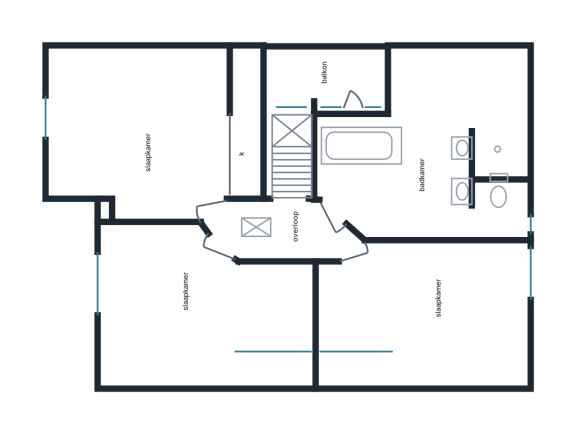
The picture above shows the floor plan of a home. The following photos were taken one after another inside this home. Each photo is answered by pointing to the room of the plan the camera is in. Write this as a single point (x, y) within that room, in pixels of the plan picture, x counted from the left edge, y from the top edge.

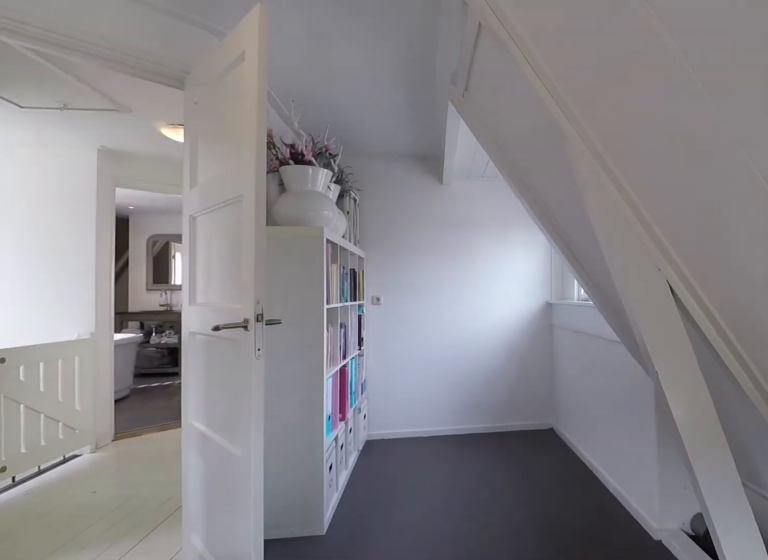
(151, 244)
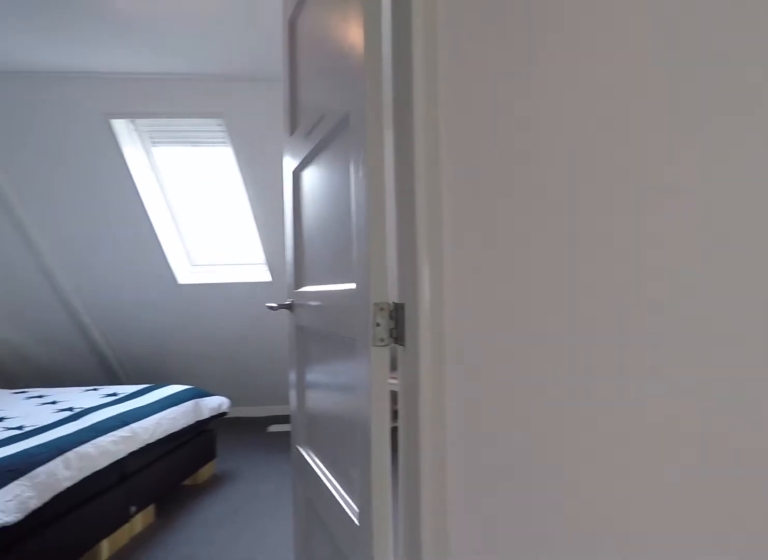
(280, 229)
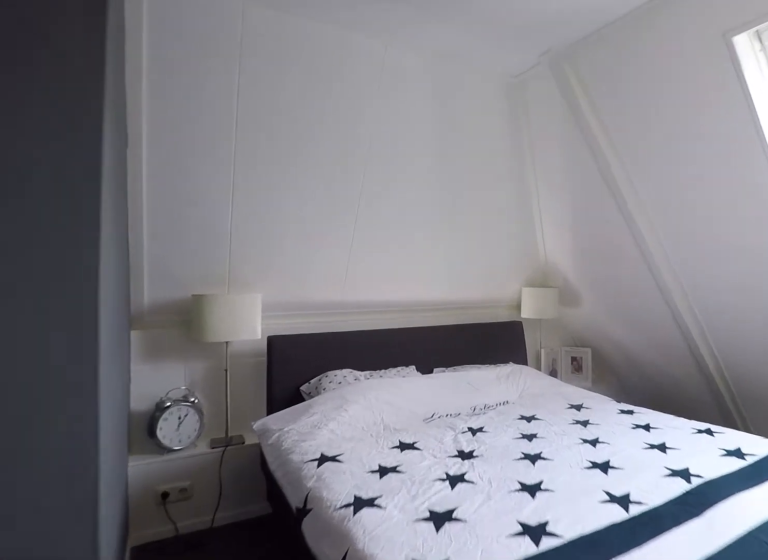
(150, 154)
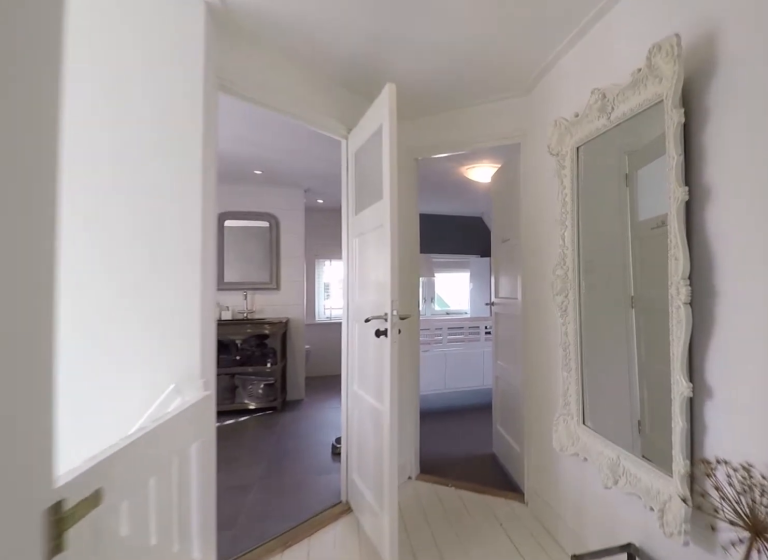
(280, 229)
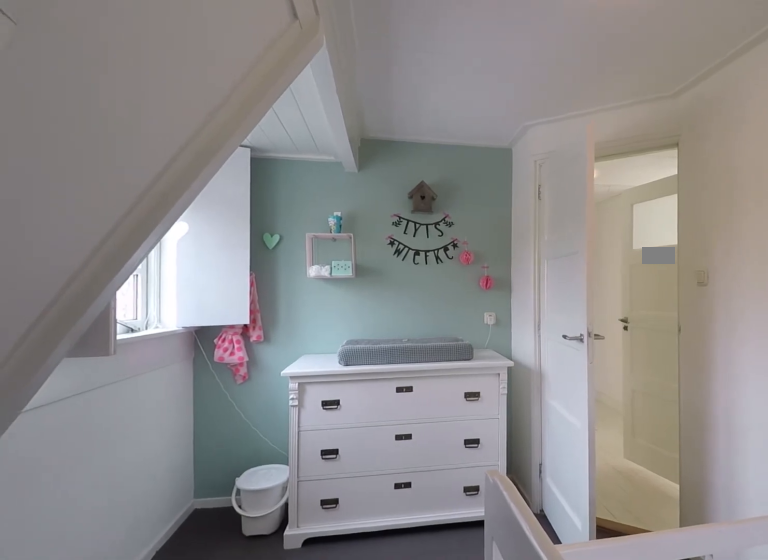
(429, 292)
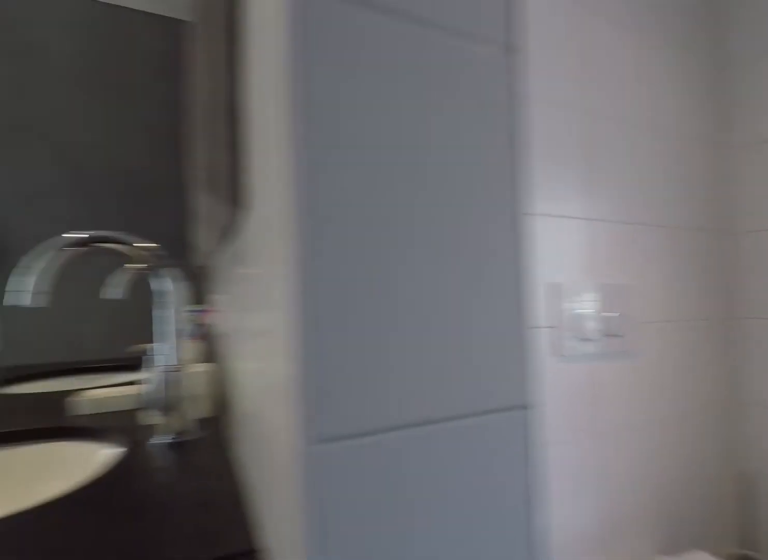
(443, 156)
